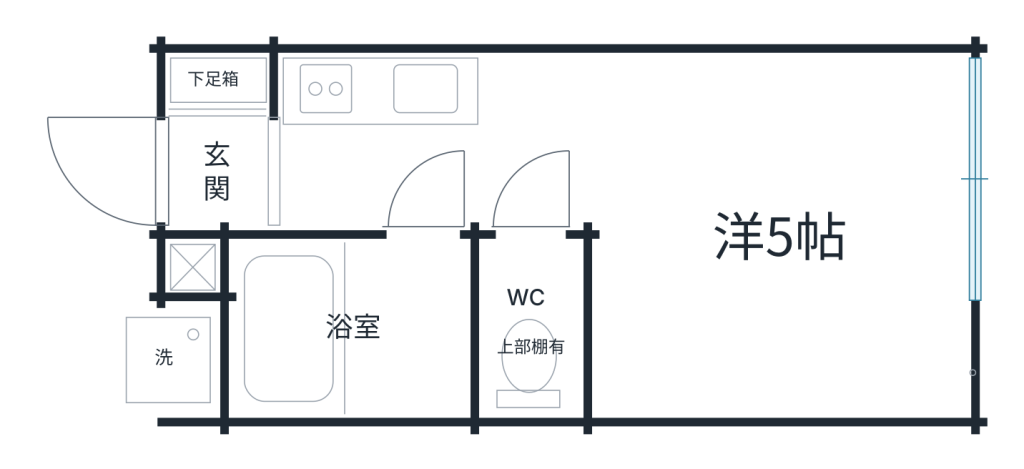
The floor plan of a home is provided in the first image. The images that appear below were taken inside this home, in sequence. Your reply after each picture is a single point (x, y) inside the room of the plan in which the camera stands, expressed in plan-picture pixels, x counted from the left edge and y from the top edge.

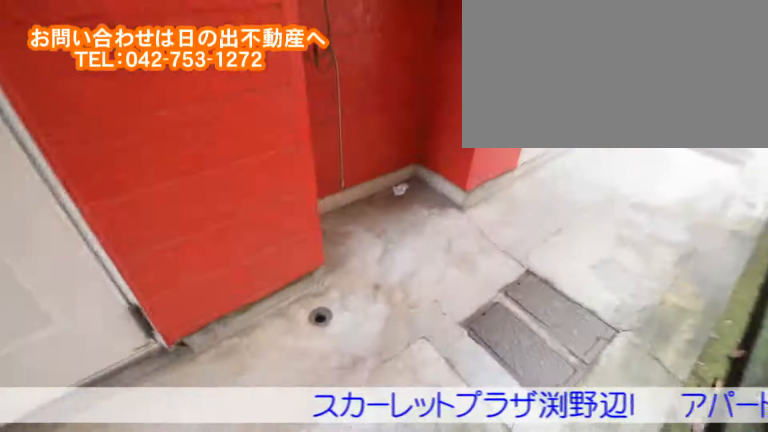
(126, 370)
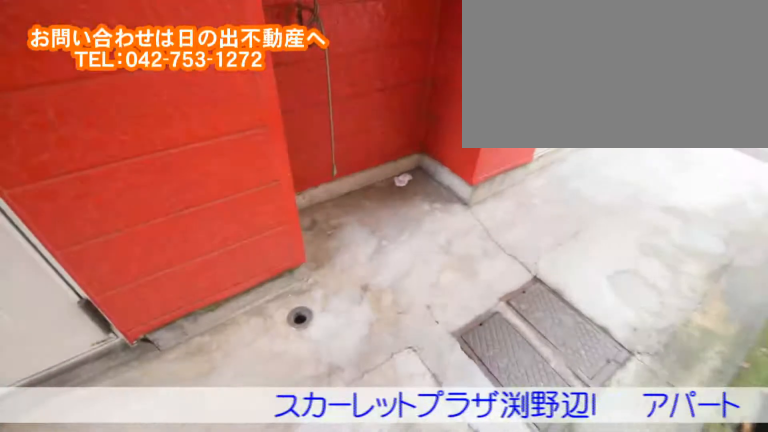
(128, 370)
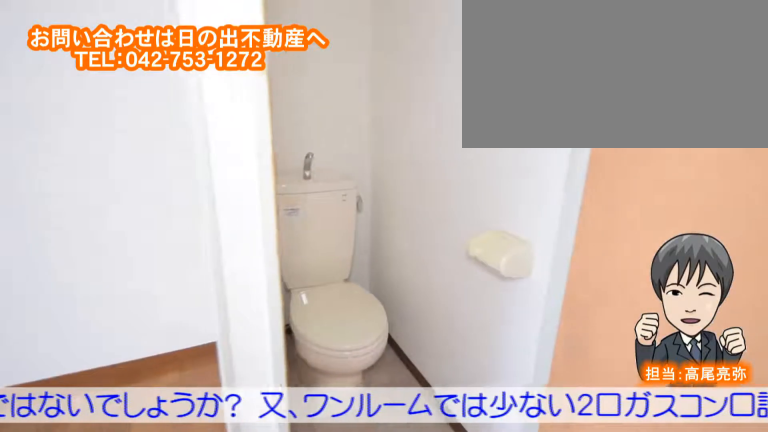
(530, 328)
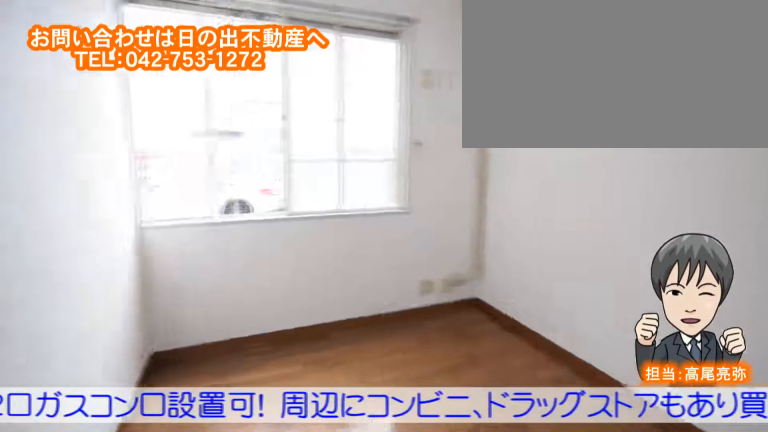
(791, 284)
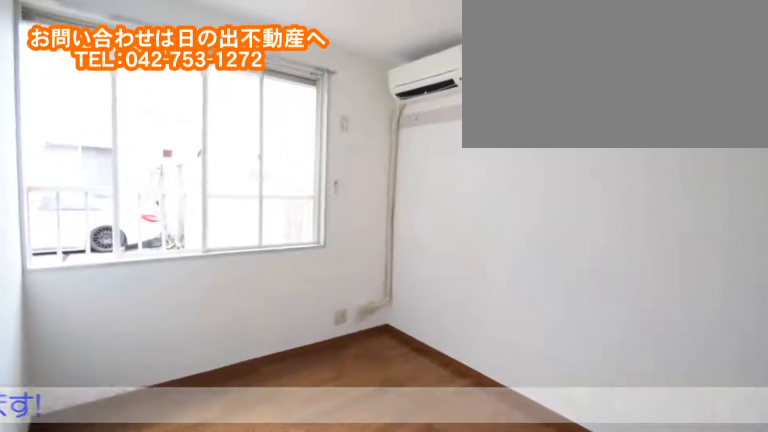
(792, 283)
